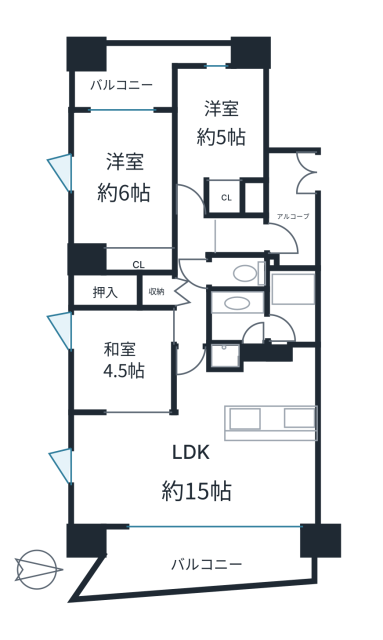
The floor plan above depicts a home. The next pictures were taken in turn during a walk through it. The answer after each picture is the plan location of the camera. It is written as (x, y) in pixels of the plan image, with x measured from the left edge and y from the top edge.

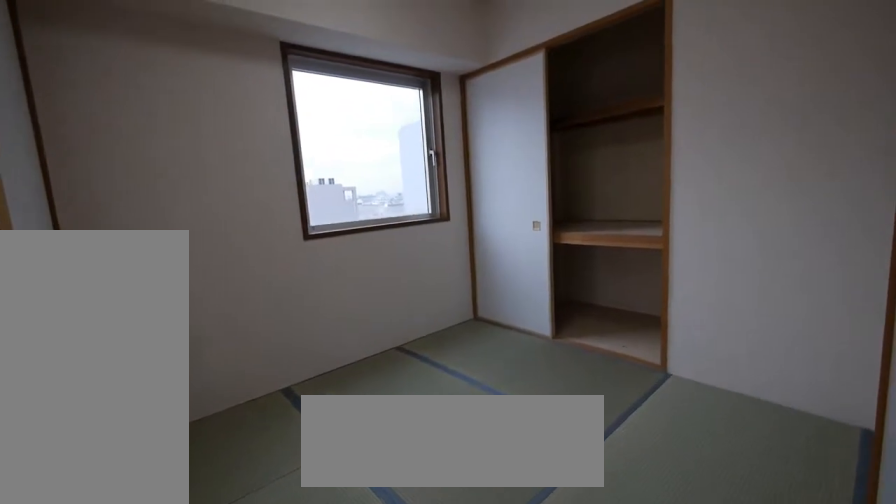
(110, 373)
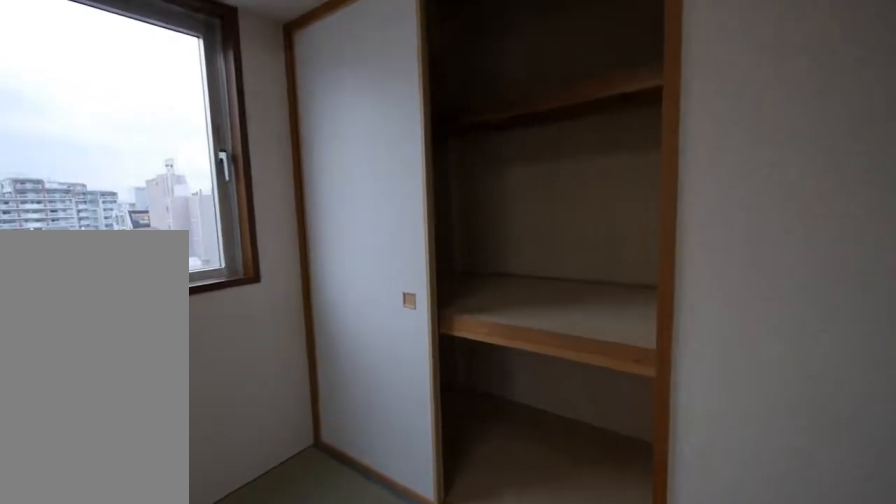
(111, 373)
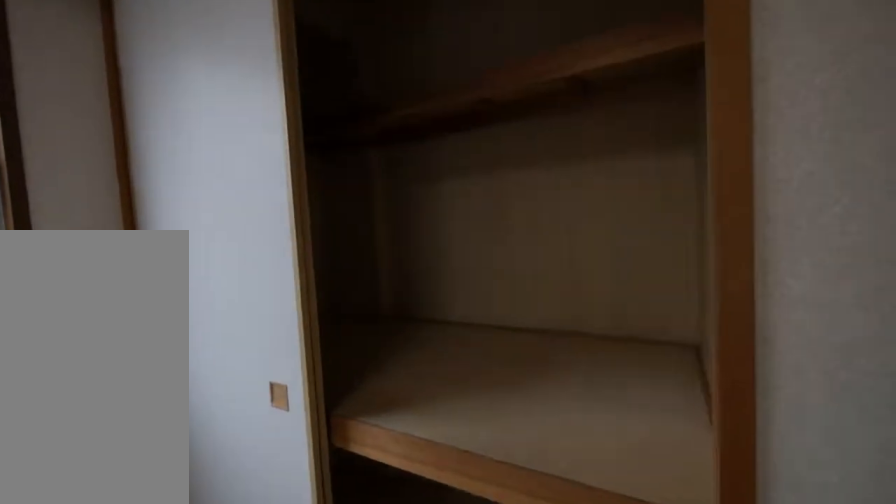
(110, 373)
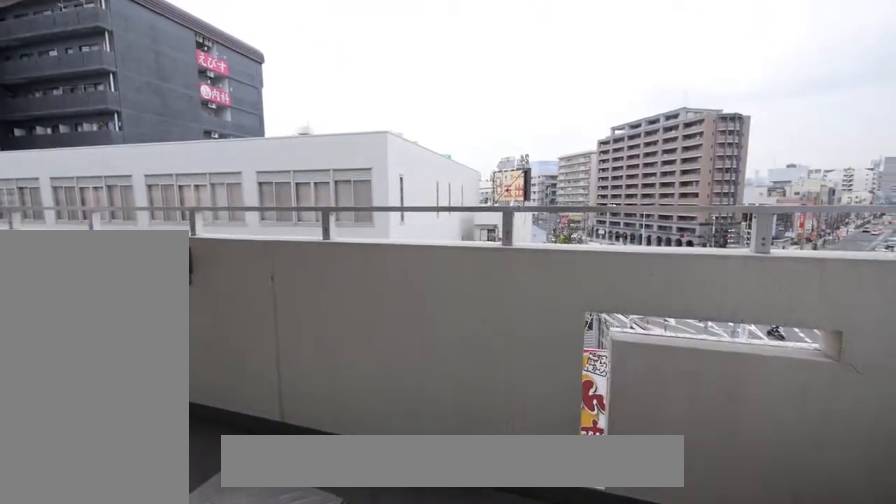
(124, 561)
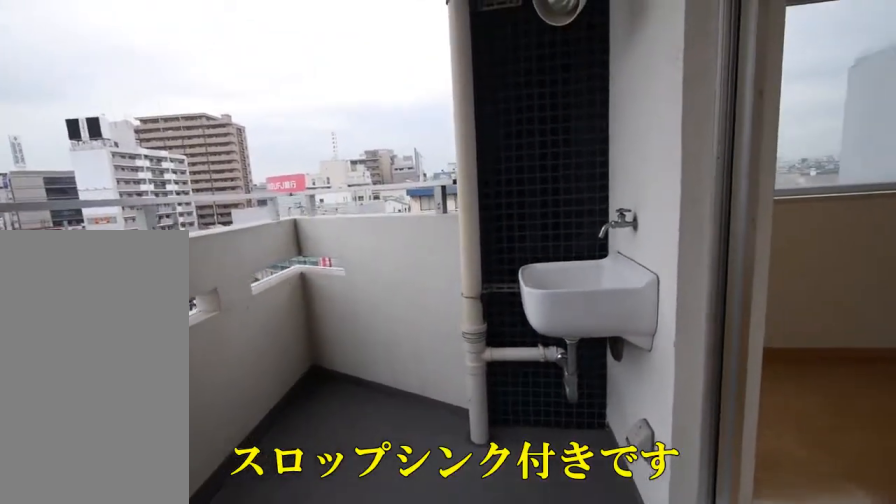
(124, 561)
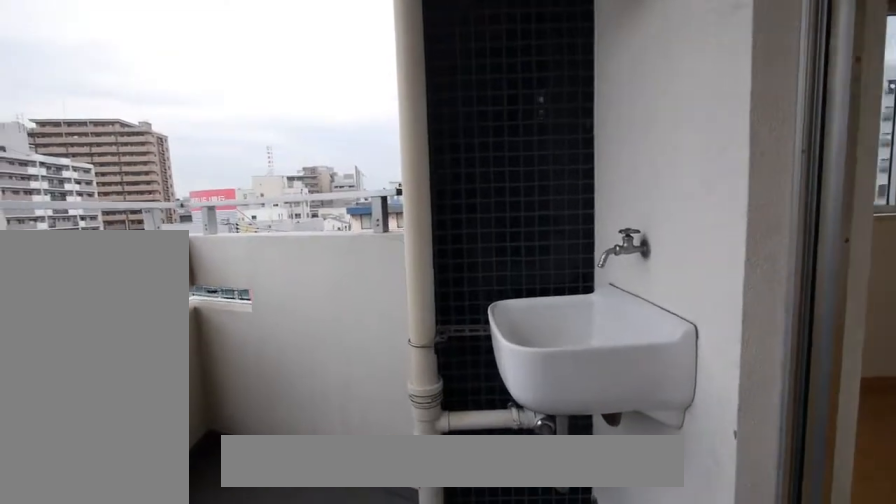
(124, 561)
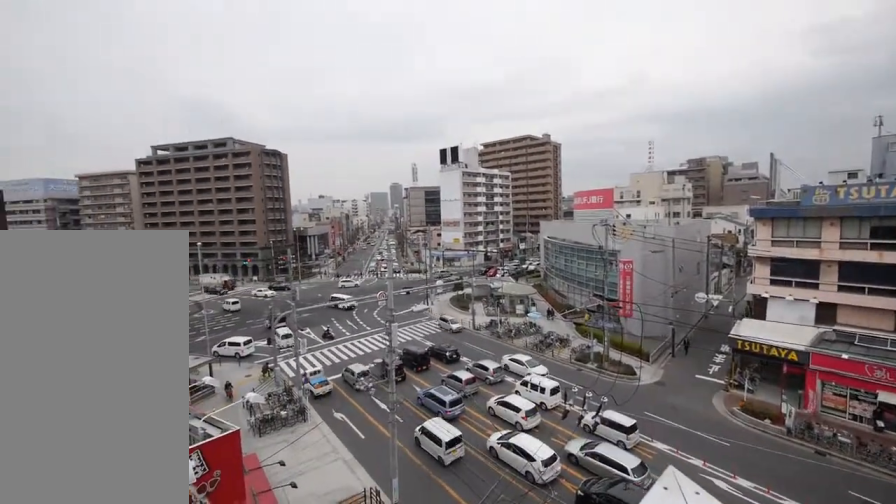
(125, 561)
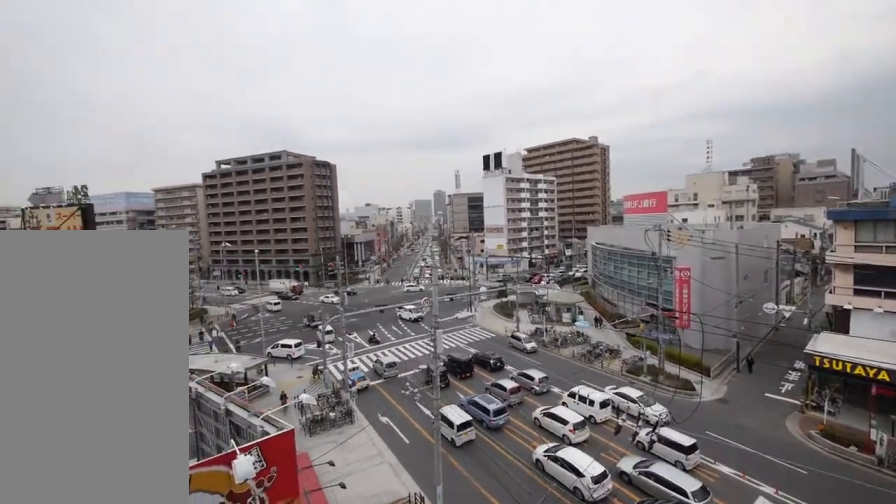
(124, 561)
